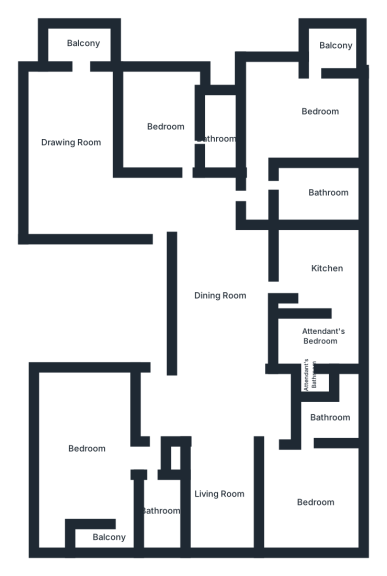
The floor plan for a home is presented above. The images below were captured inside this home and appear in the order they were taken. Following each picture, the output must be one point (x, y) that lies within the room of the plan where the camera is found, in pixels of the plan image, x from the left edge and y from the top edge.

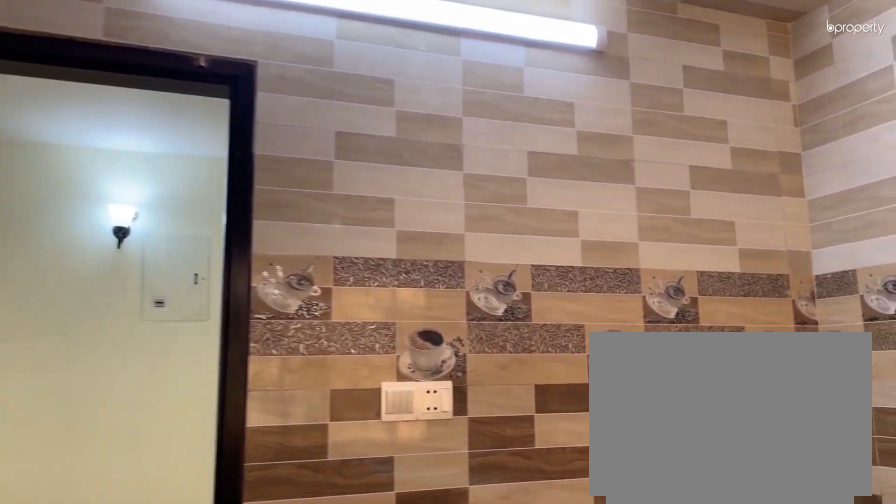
(302, 283)
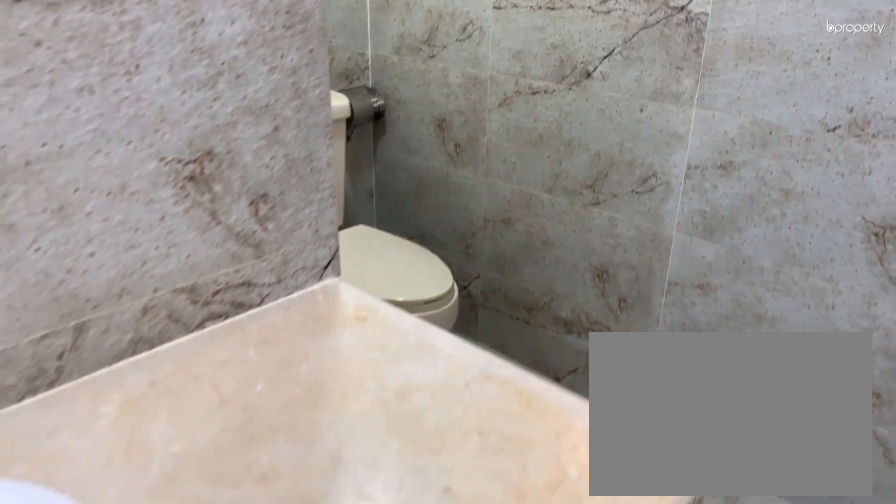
(328, 417)
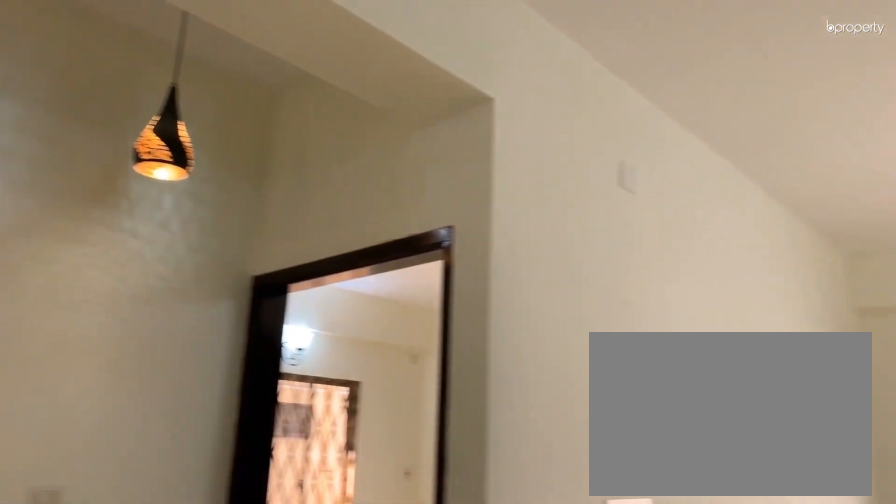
(214, 488)
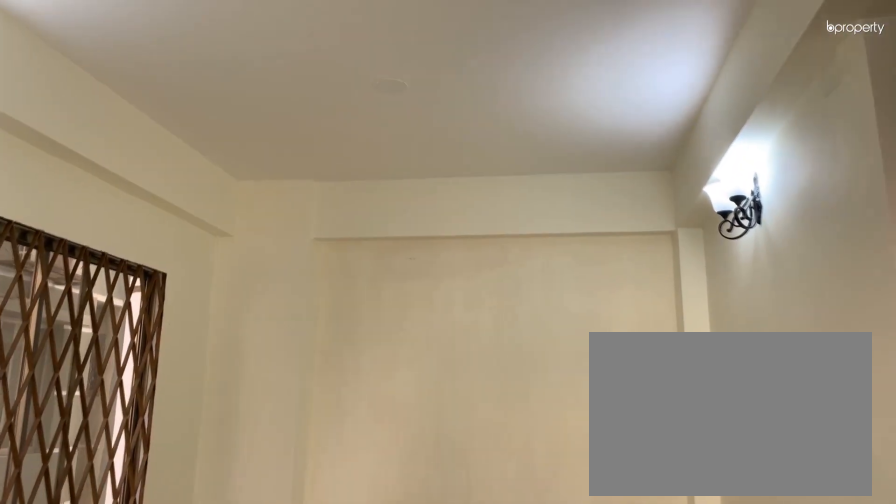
(82, 454)
